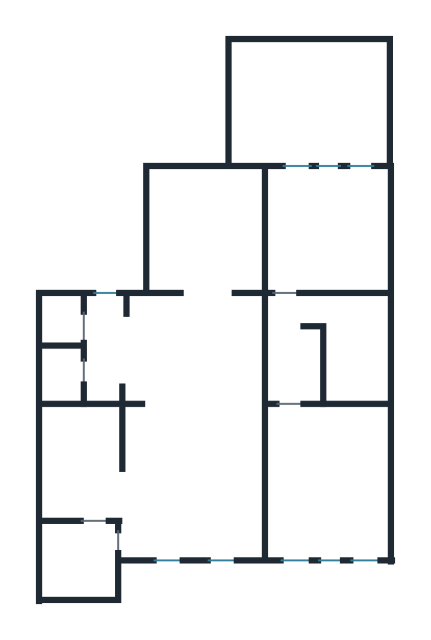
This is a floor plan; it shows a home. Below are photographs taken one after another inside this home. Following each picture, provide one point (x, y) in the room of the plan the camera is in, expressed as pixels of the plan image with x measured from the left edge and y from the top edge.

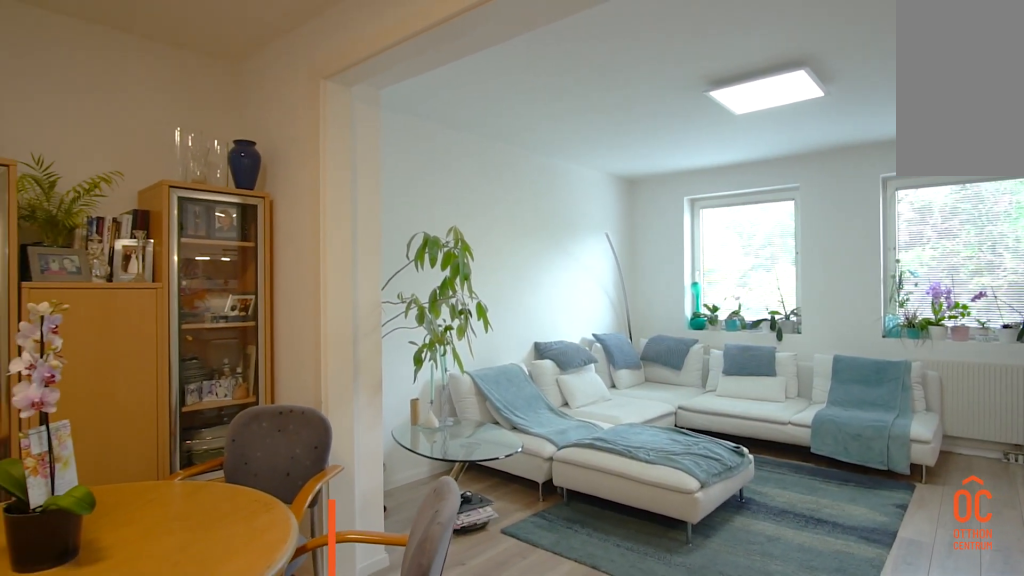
(211, 430)
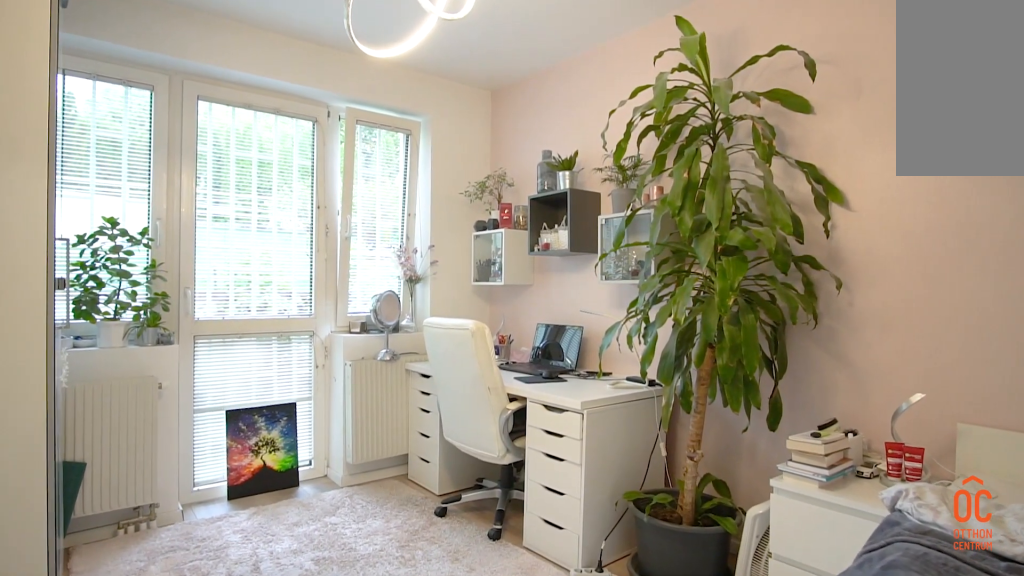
(338, 228)
